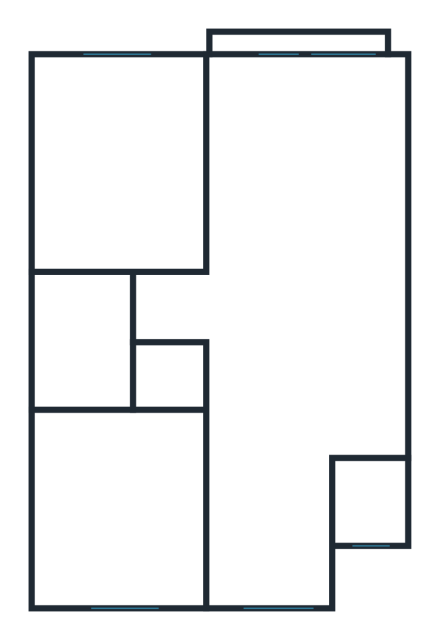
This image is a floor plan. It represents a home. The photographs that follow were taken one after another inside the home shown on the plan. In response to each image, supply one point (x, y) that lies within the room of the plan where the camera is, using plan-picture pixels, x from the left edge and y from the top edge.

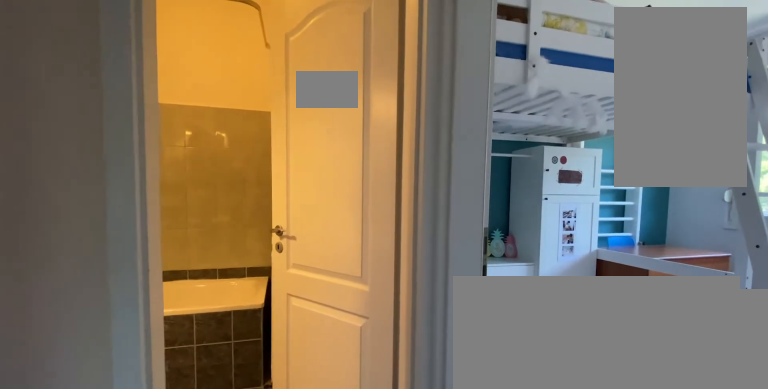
(176, 307)
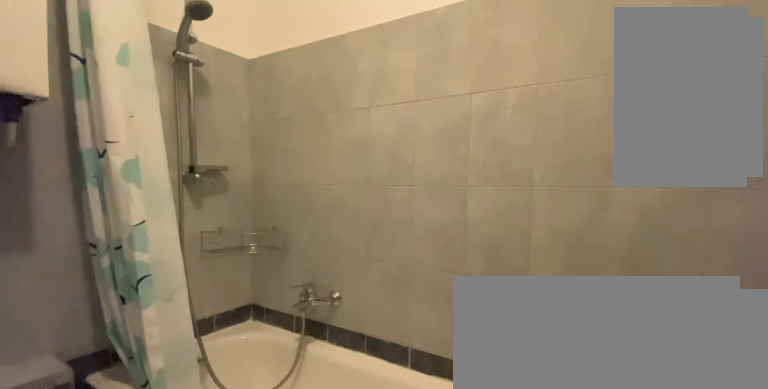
(88, 338)
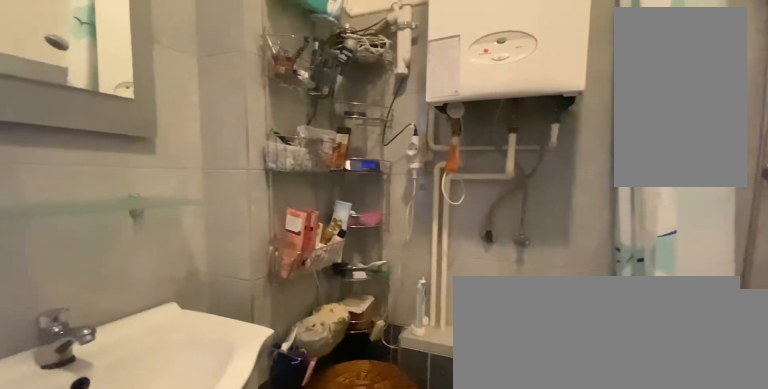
(88, 338)
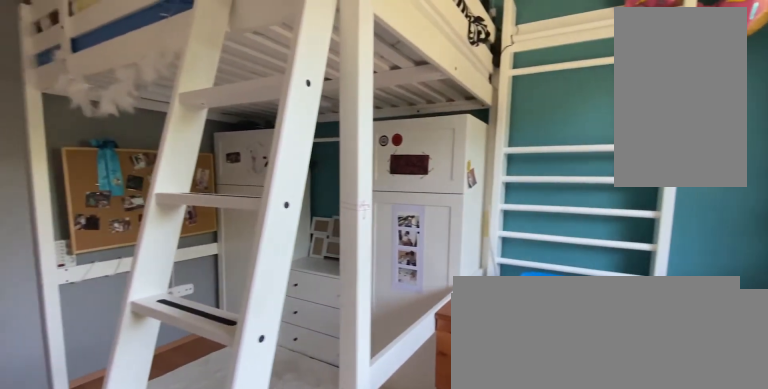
(132, 178)
